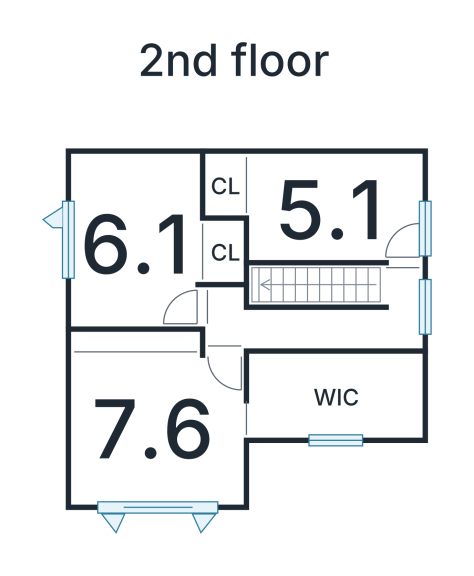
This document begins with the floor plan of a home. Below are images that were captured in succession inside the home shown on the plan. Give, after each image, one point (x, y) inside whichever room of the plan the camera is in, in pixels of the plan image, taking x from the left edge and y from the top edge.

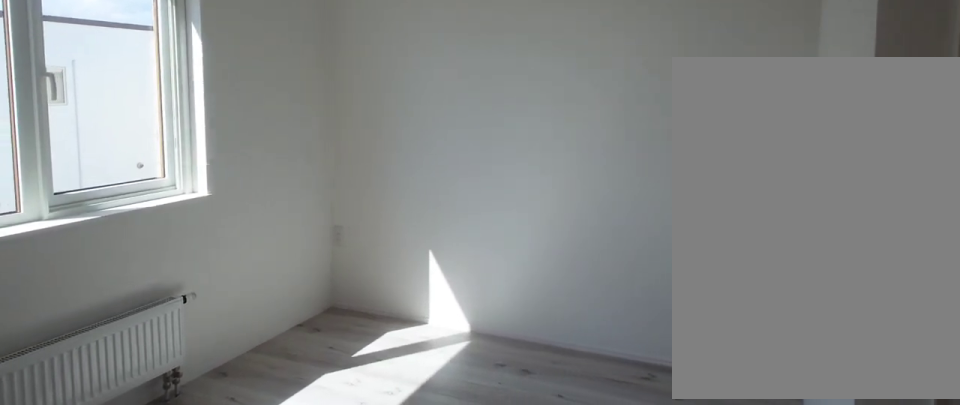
(130, 252)
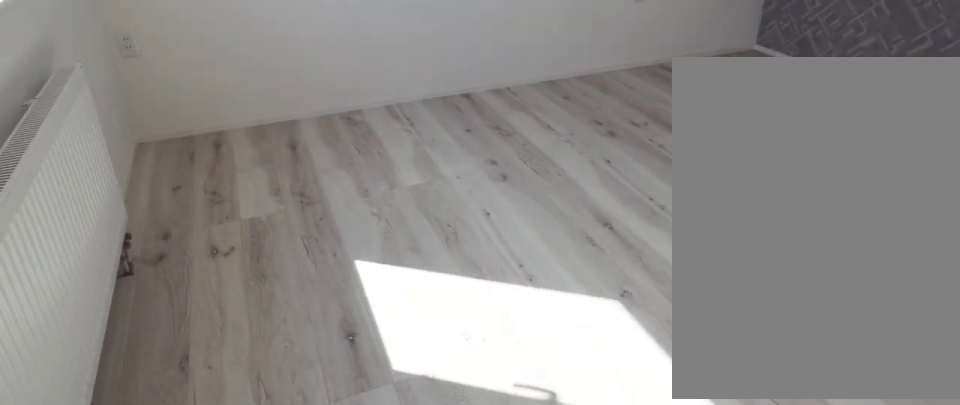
(158, 425)
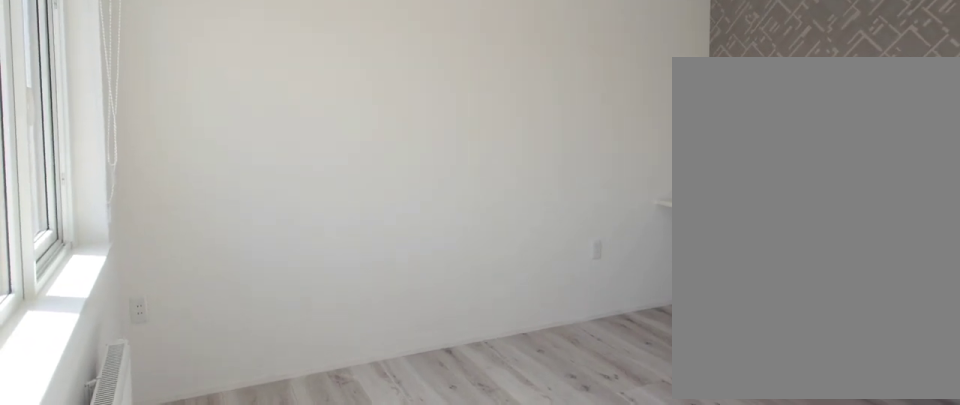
(158, 425)
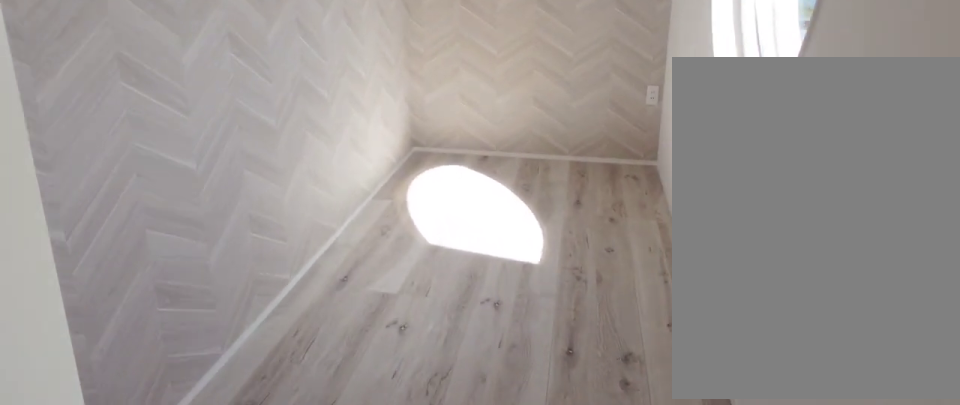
(330, 400)
